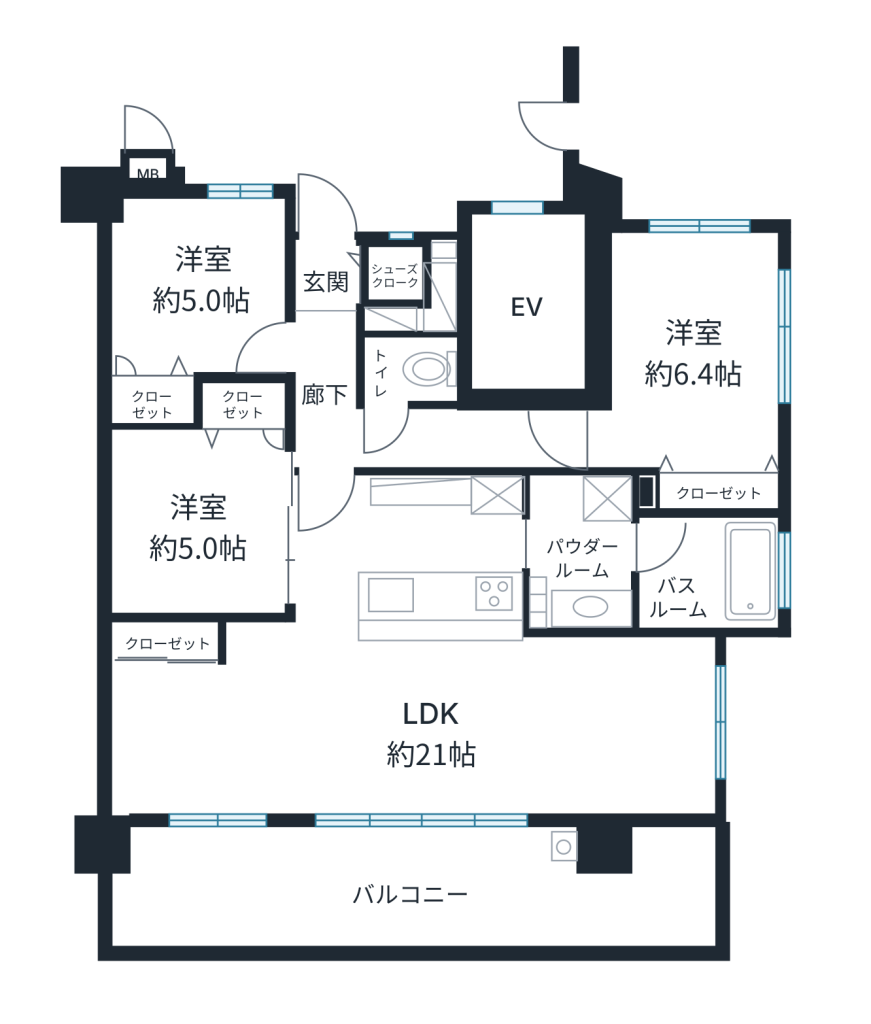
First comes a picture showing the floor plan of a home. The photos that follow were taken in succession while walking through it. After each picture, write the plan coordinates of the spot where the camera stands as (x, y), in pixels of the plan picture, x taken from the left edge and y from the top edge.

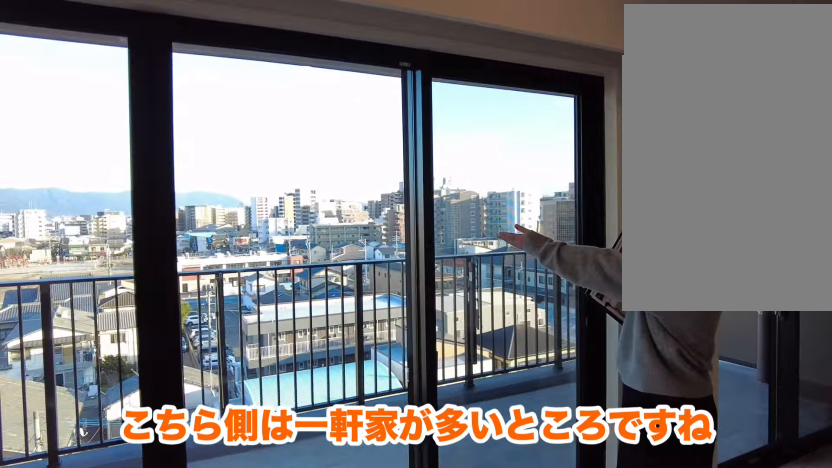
(342, 791)
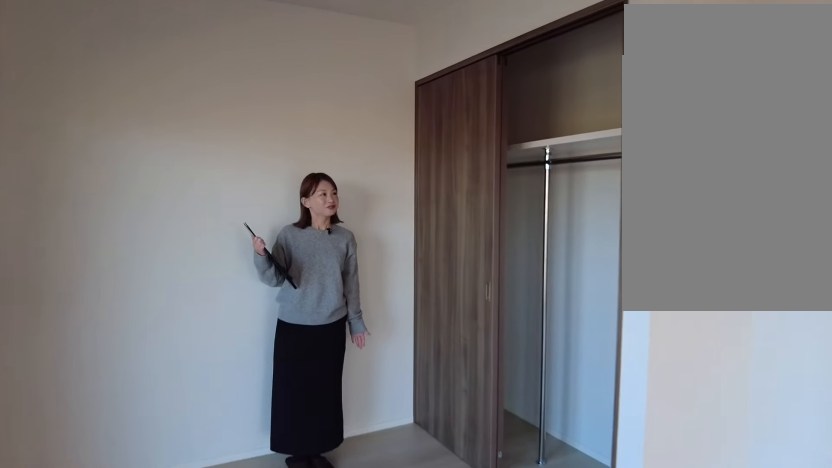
(170, 734)
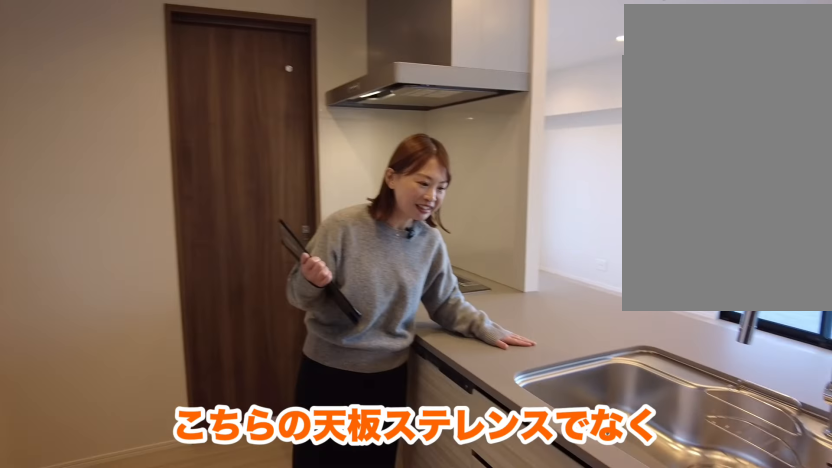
(409, 560)
